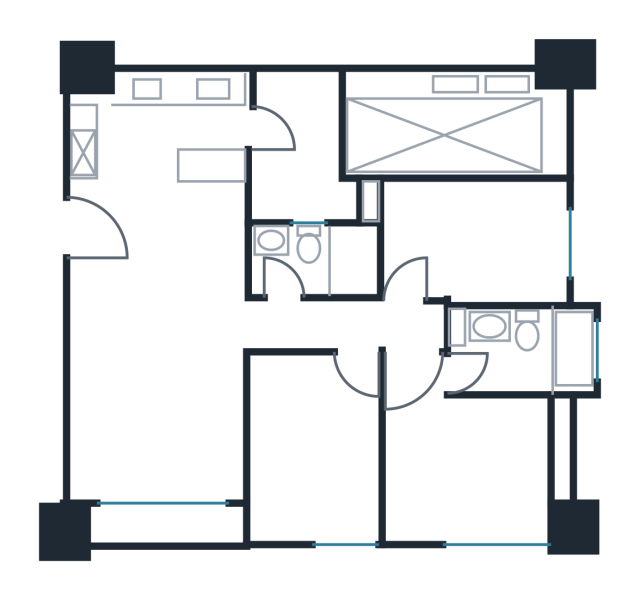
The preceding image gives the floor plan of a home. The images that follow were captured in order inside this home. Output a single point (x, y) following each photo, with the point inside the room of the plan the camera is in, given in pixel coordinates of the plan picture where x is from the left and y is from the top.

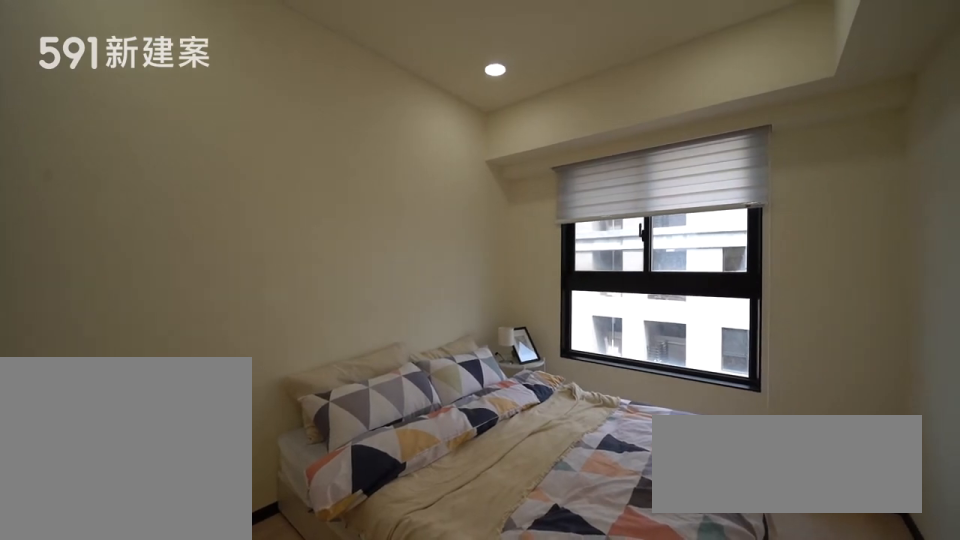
(477, 241)
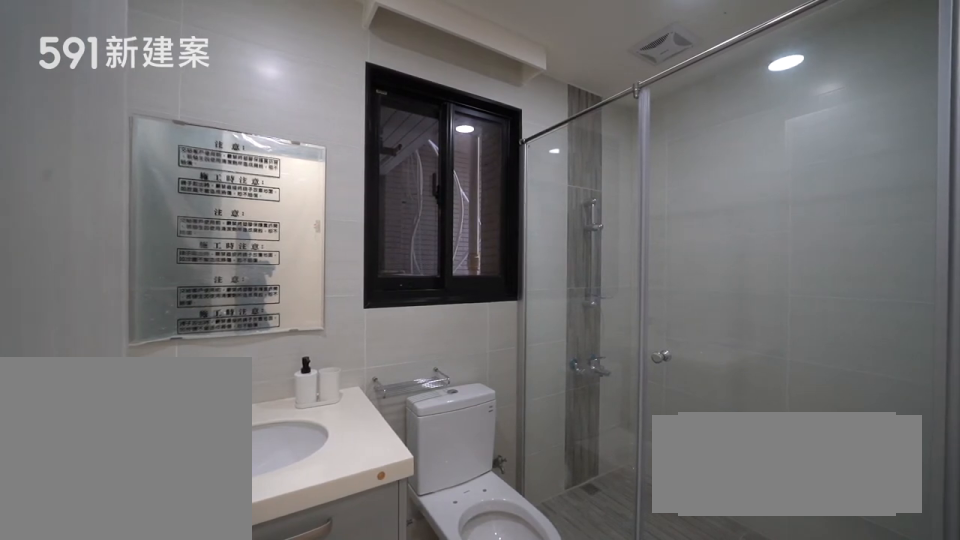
(318, 259)
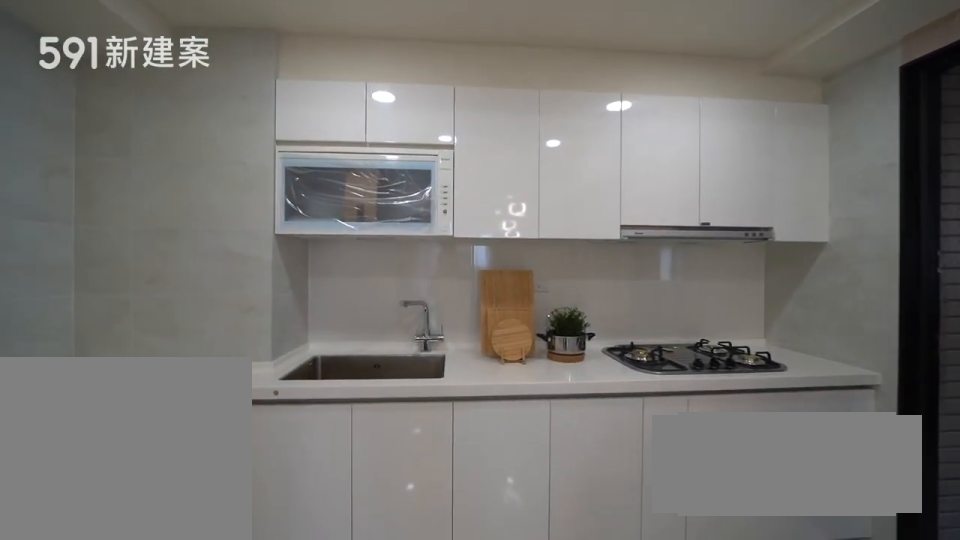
(162, 129)
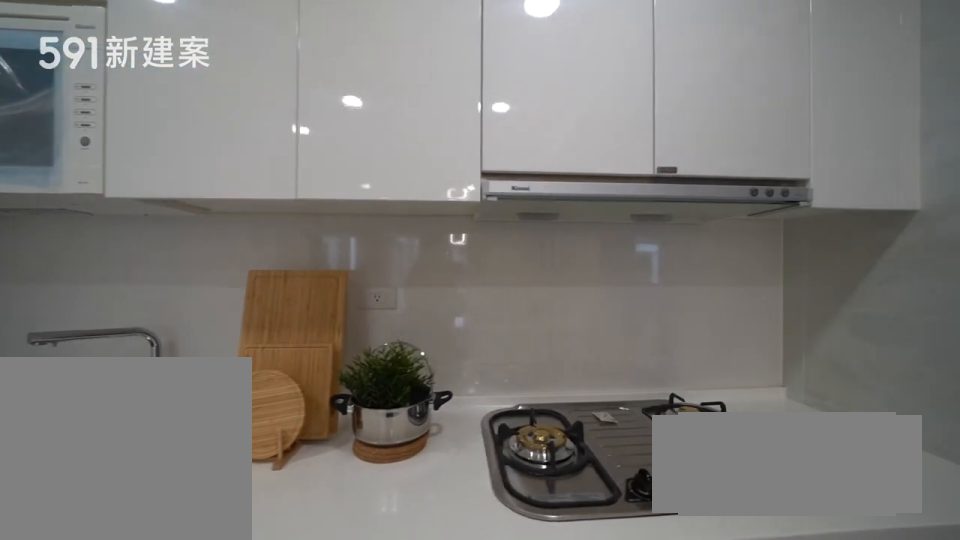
(162, 129)
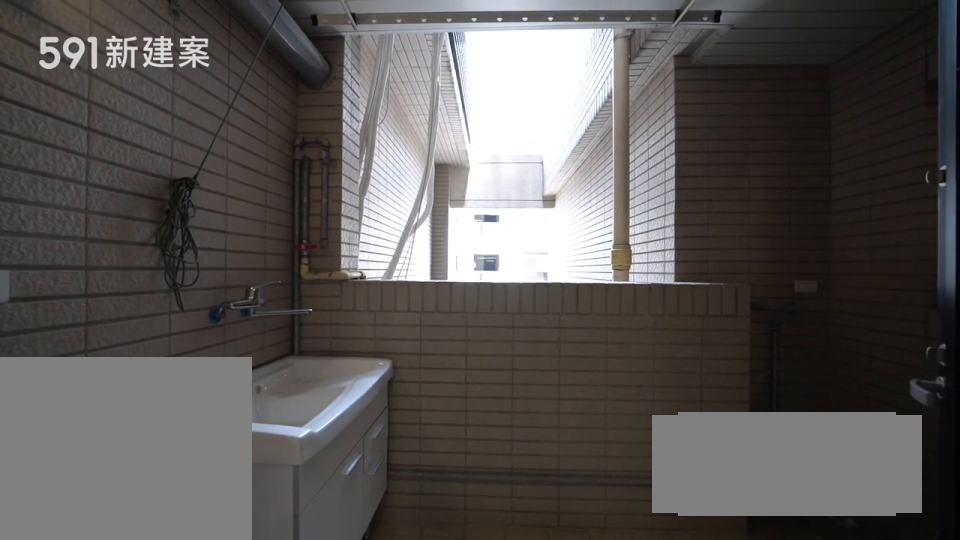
(311, 146)
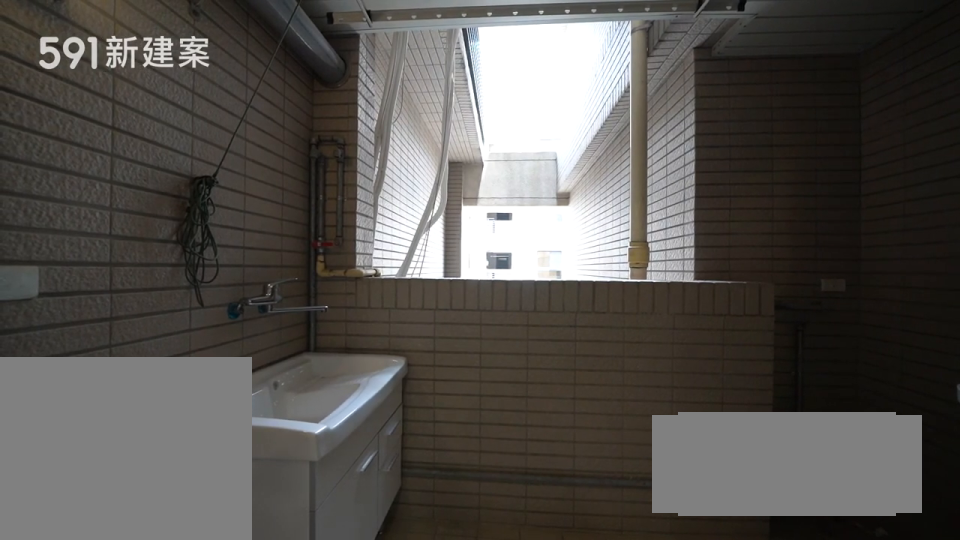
(311, 146)
